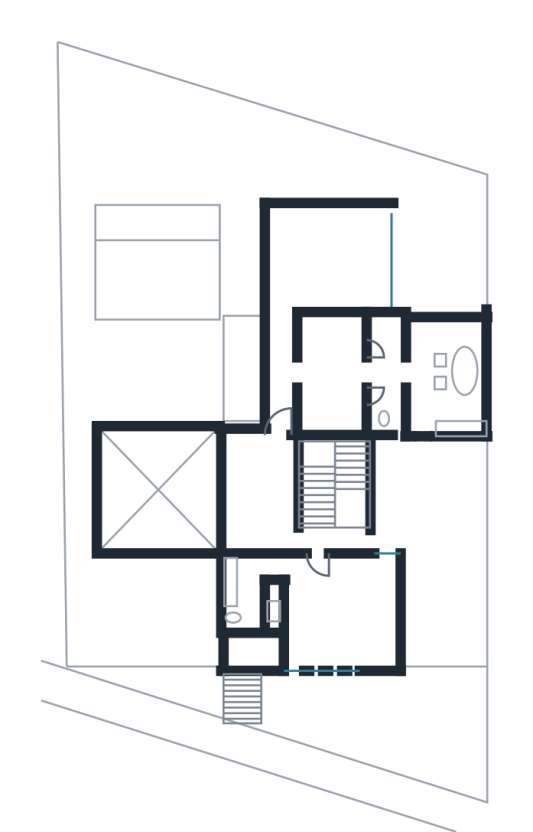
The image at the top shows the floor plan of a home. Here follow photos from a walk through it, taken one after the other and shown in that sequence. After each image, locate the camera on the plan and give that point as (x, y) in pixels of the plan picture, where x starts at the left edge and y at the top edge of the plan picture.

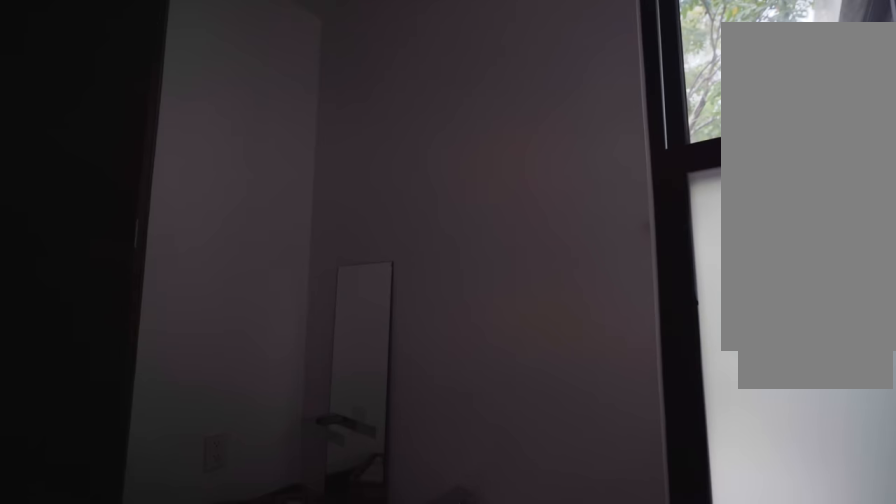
(248, 575)
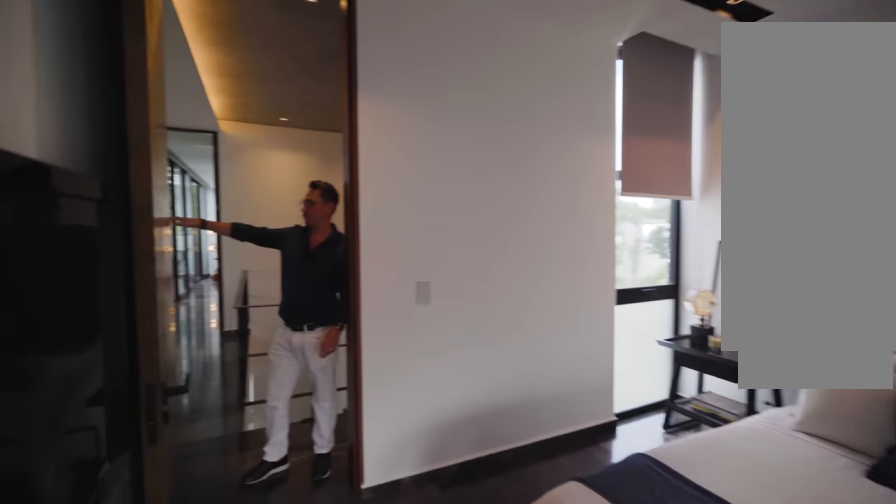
(310, 648)
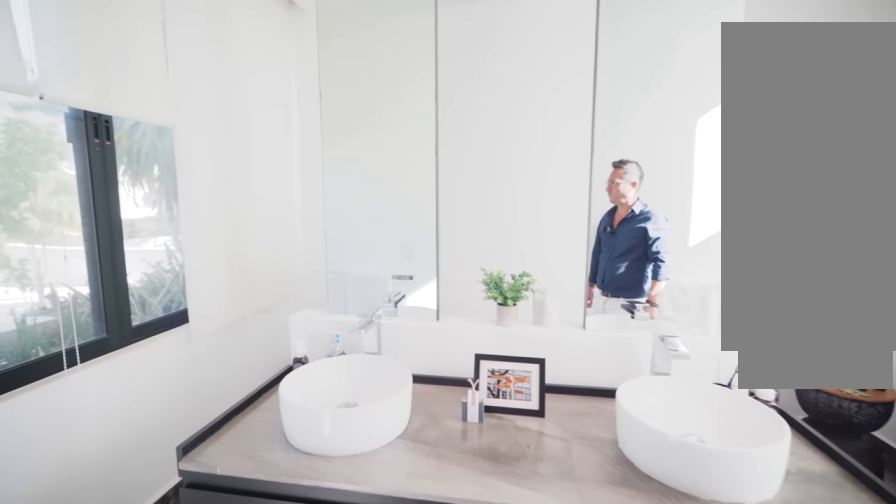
(410, 372)
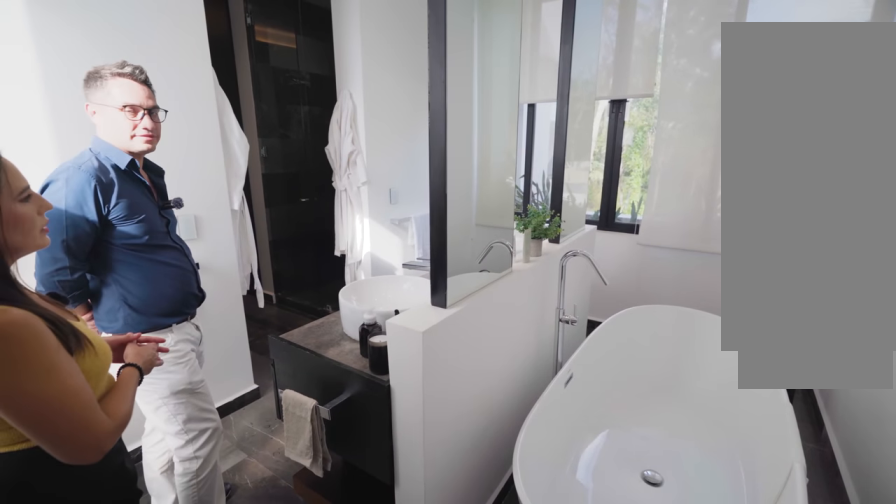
(460, 399)
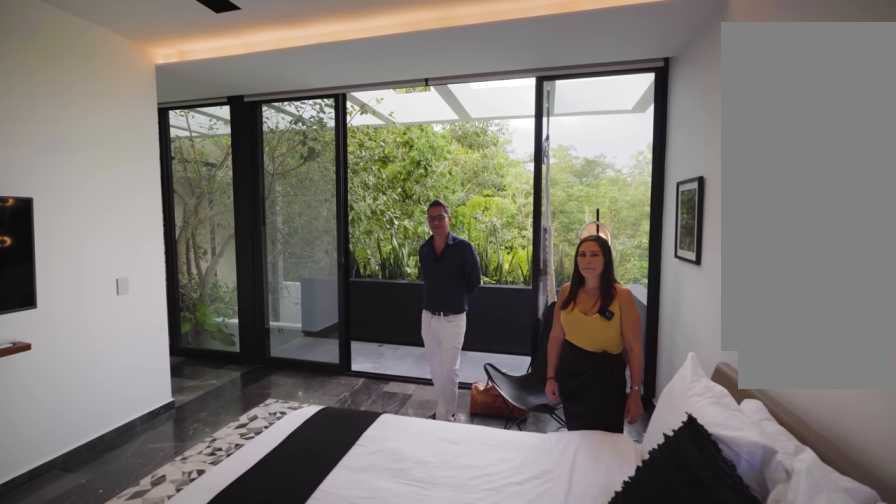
(380, 251)
